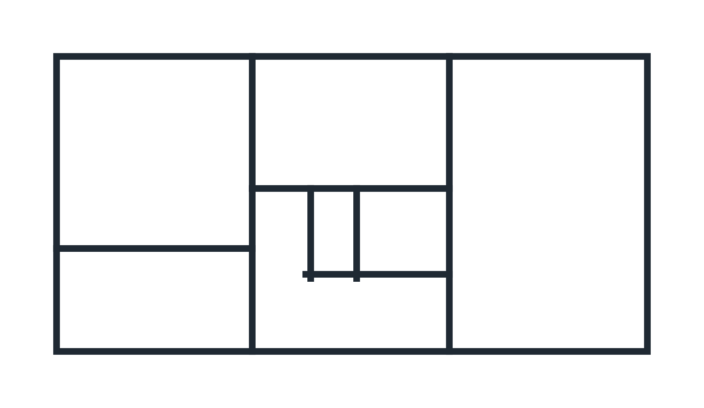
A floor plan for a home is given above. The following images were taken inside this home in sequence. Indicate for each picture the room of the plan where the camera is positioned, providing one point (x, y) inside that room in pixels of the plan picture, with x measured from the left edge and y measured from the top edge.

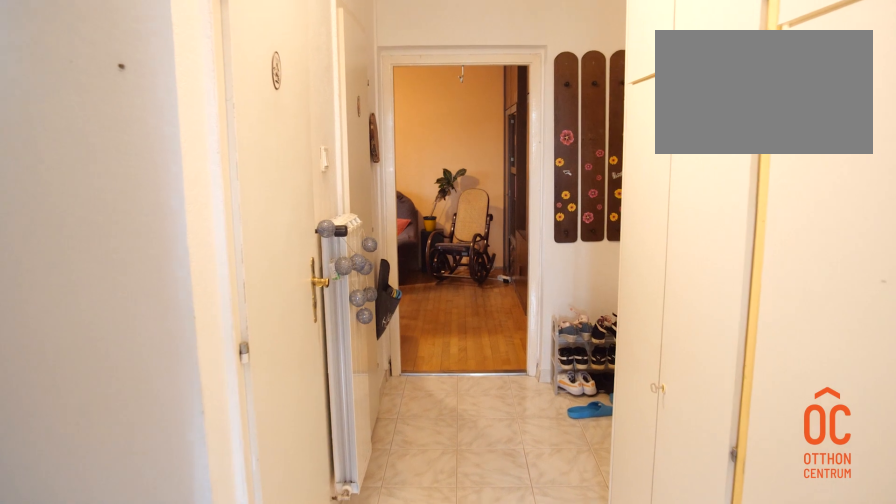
(315, 311)
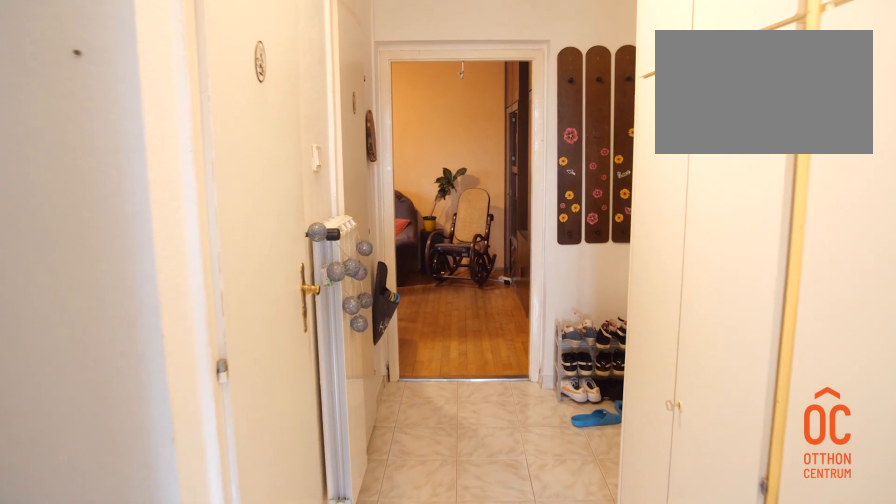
(309, 311)
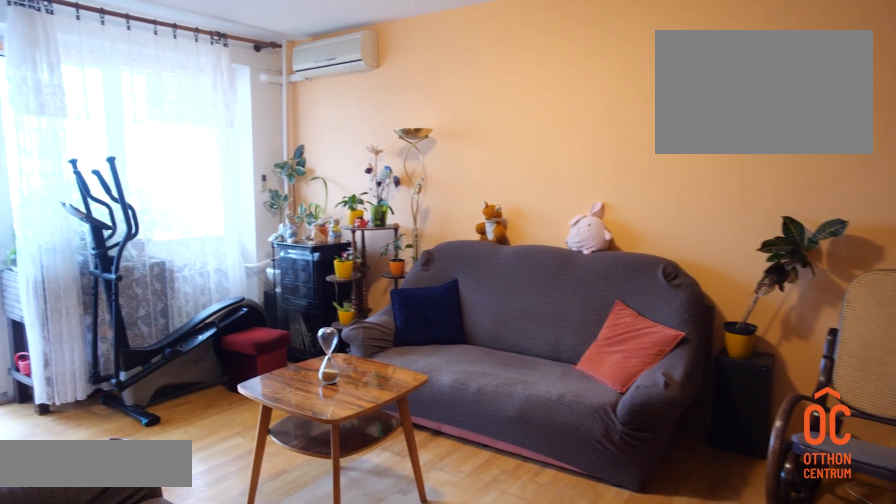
(546, 211)
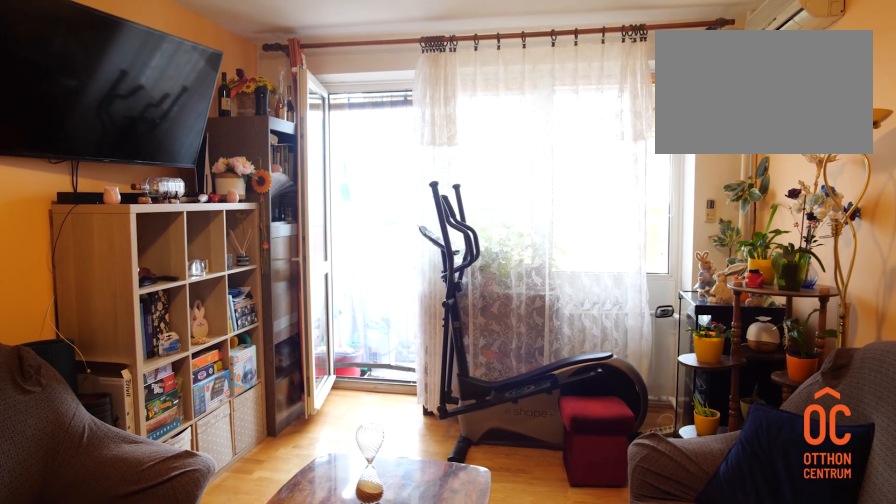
(547, 212)
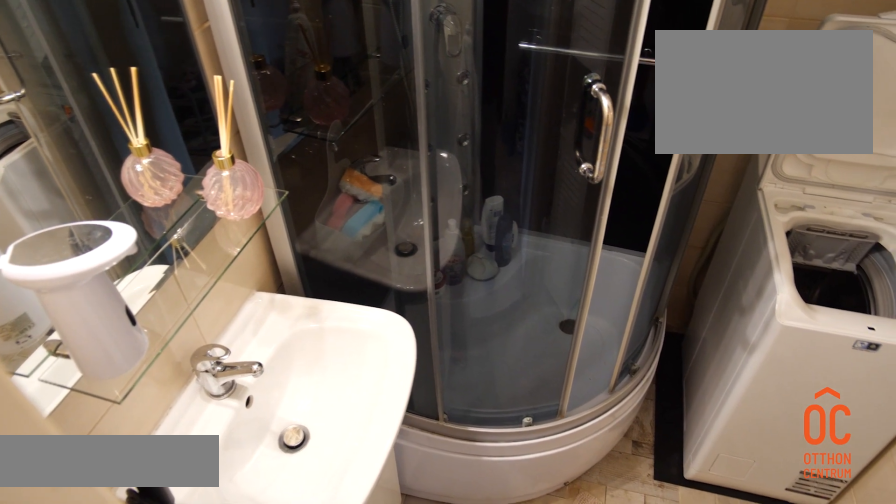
(404, 227)
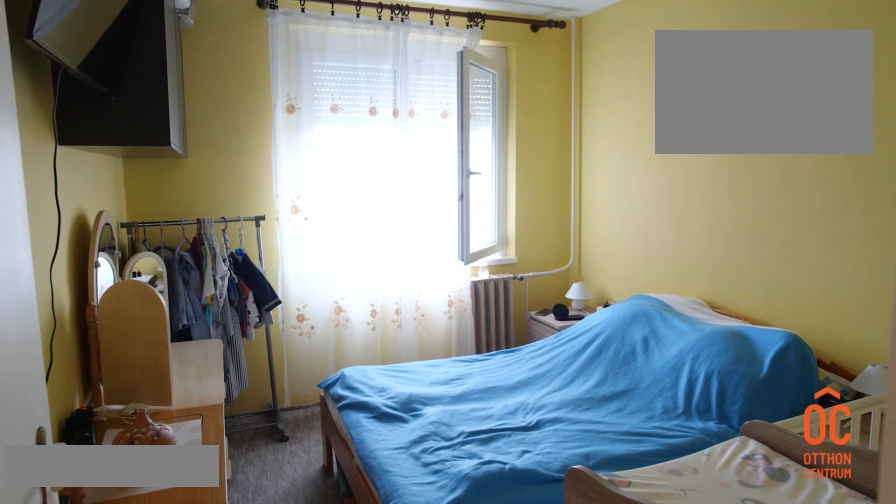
(154, 156)
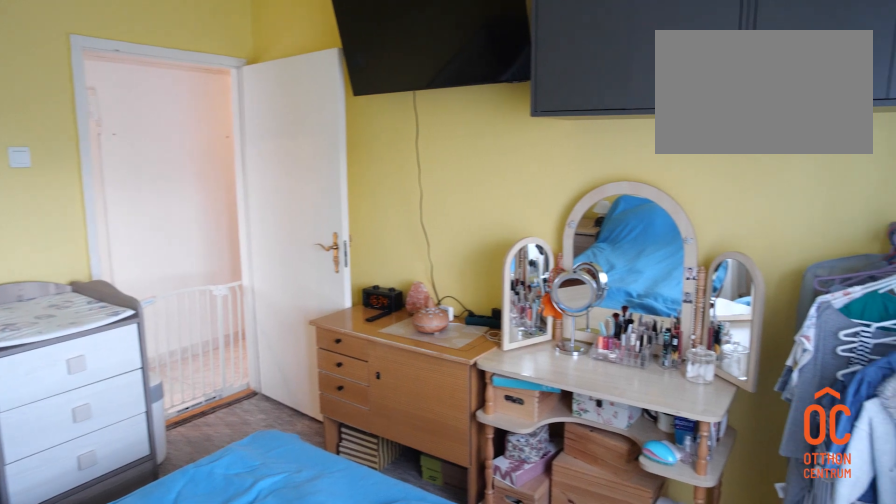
(154, 156)
